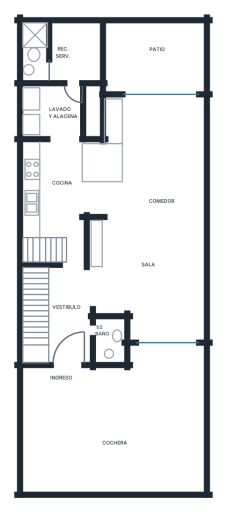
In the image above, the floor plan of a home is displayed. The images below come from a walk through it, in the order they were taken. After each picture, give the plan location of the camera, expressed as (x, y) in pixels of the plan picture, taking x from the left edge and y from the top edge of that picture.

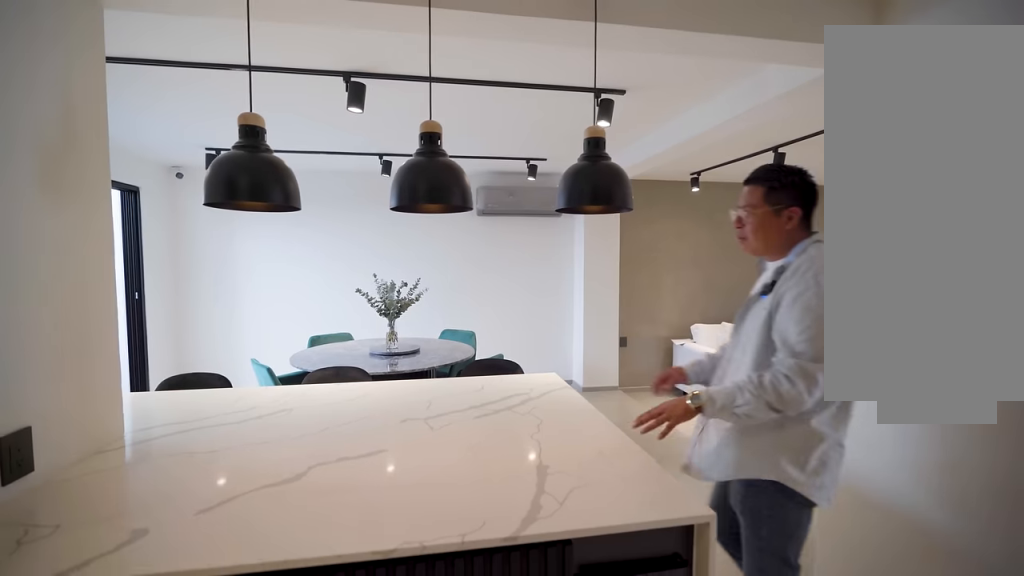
(69, 165)
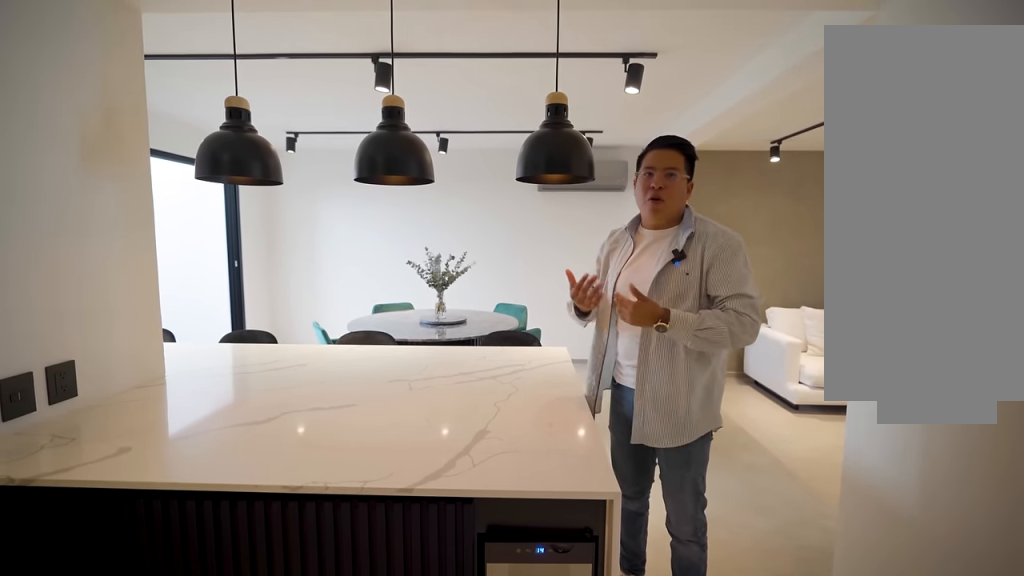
(51, 169)
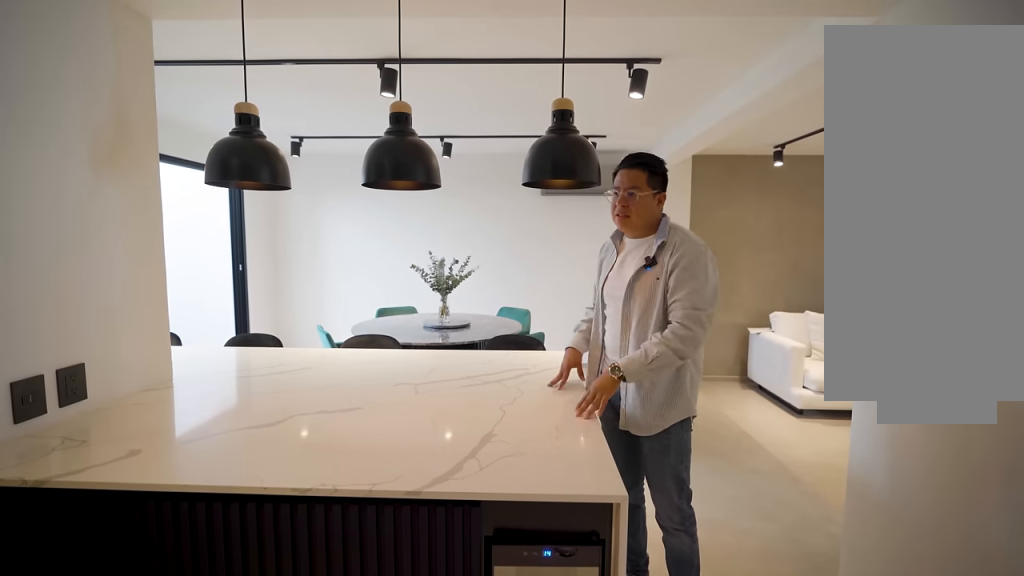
(51, 169)
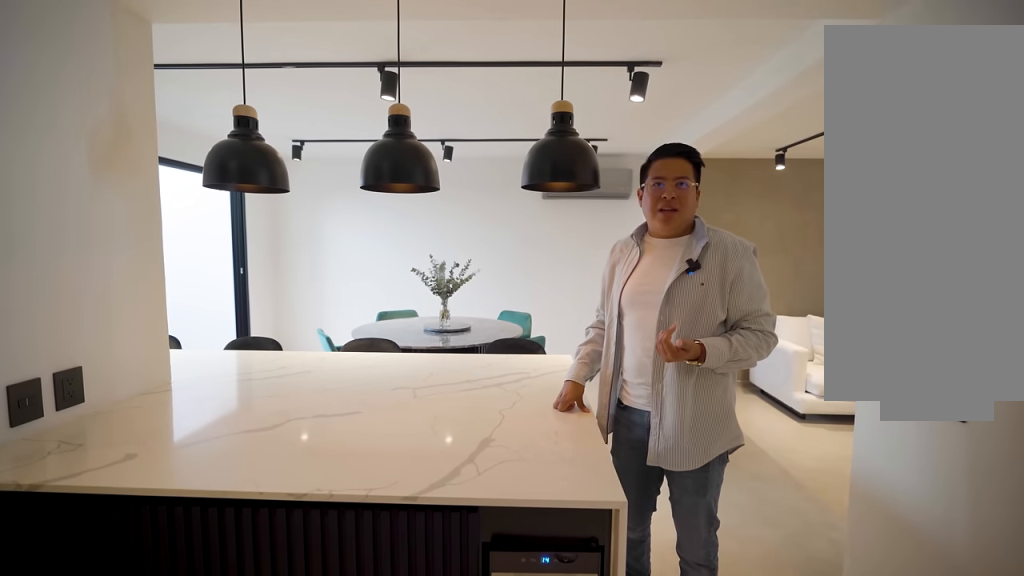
(52, 169)
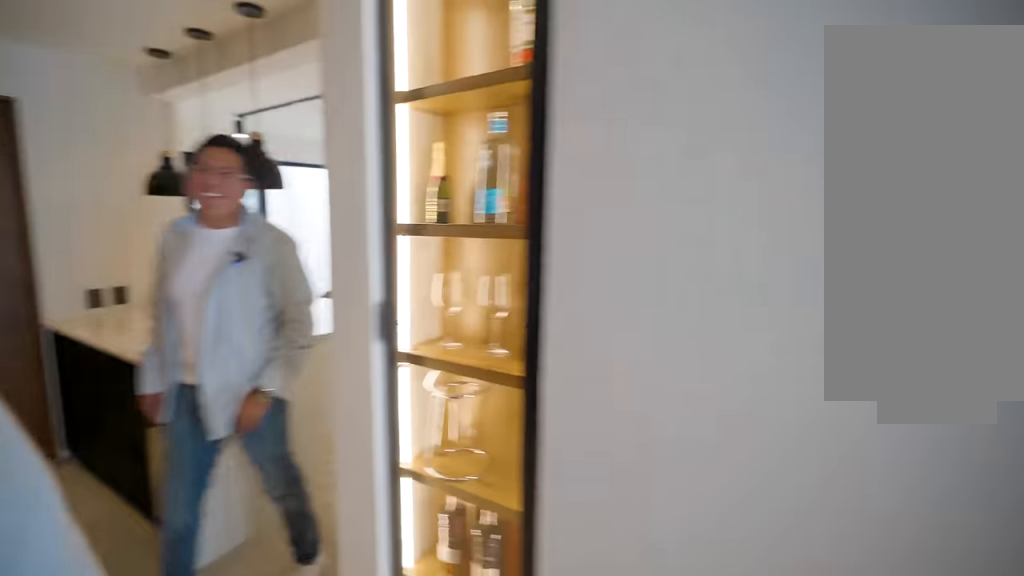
(55, 201)
